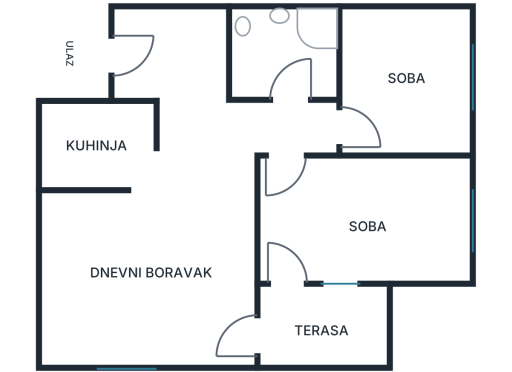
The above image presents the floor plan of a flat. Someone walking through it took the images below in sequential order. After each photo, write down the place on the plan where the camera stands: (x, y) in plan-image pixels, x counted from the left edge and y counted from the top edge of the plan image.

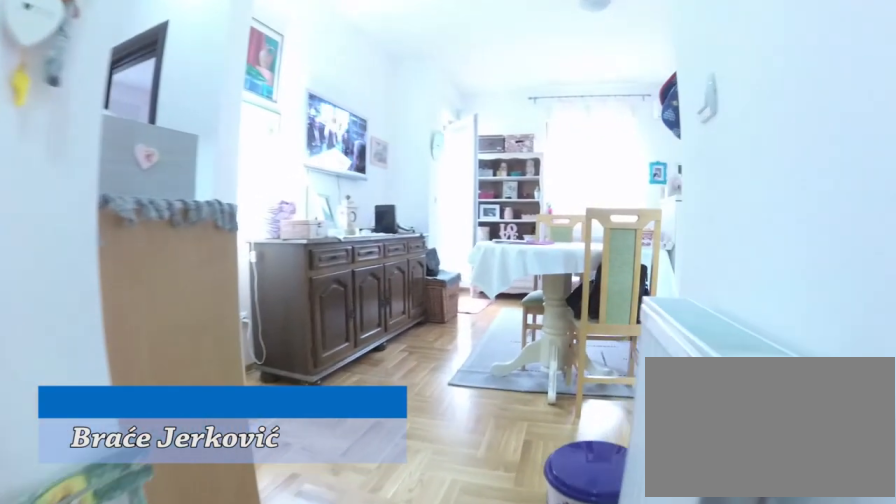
(185, 72)
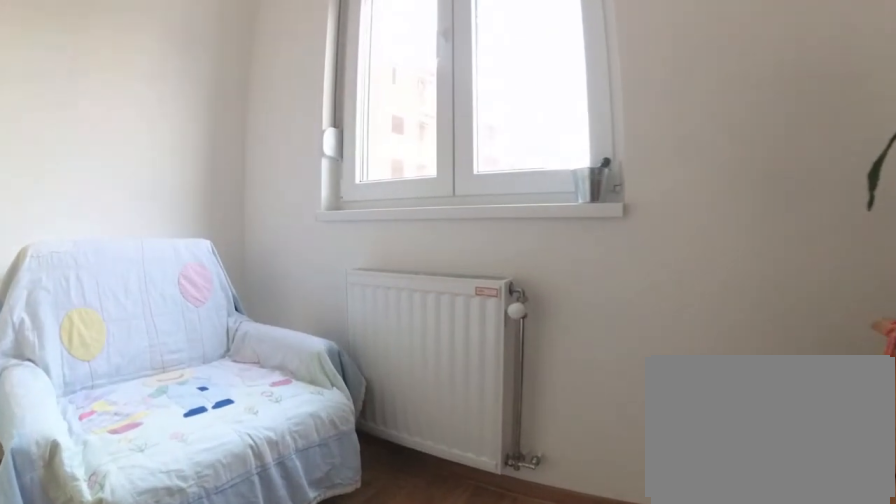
(388, 118)
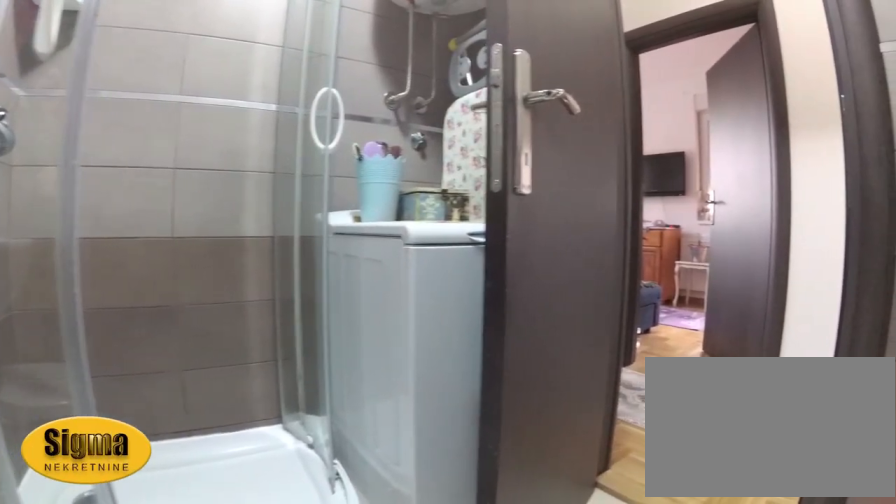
(263, 39)
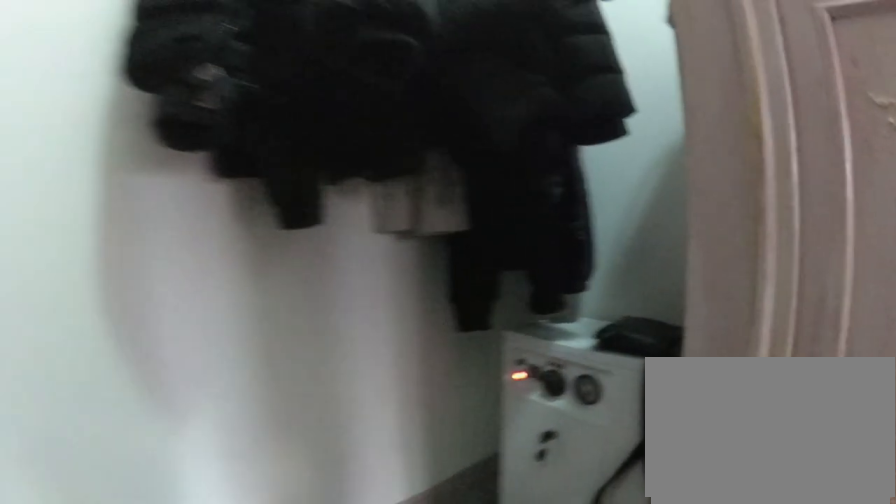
(197, 66)
